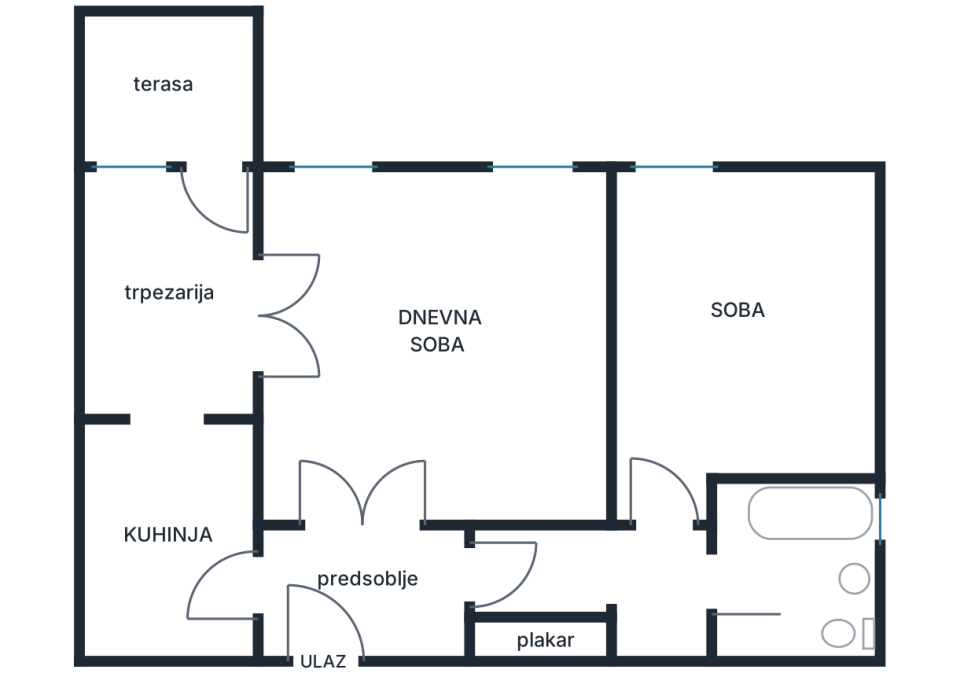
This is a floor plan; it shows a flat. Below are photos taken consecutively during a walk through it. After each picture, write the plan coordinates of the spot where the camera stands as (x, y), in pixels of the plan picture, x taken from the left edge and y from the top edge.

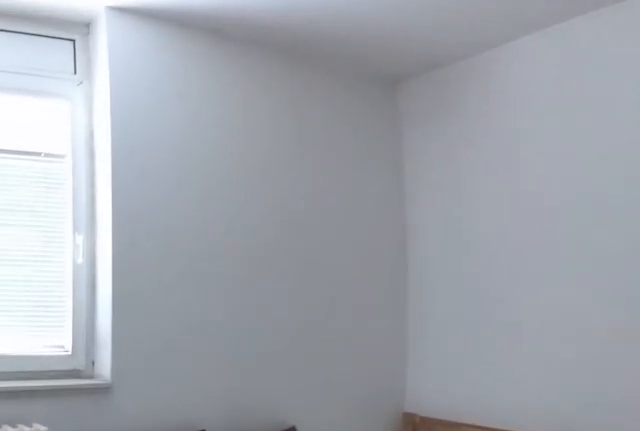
(667, 387)
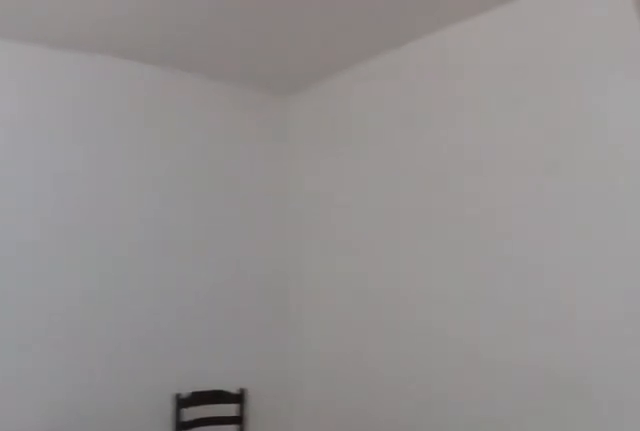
(643, 242)
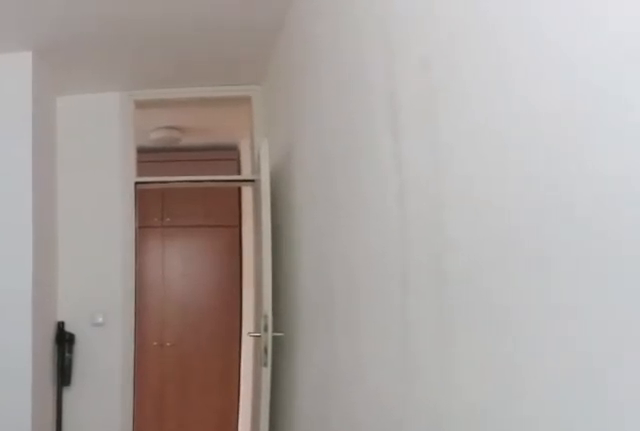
(666, 231)
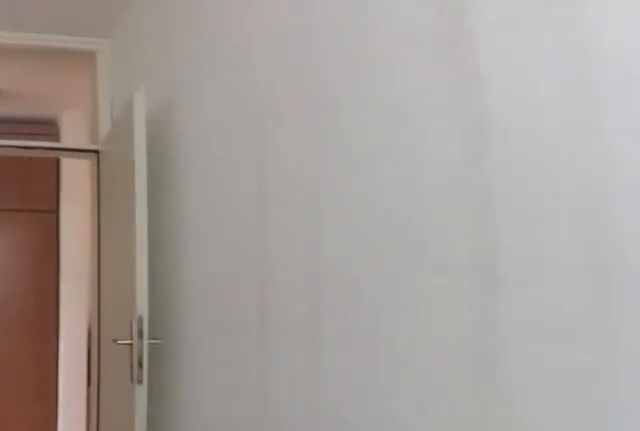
(665, 300)
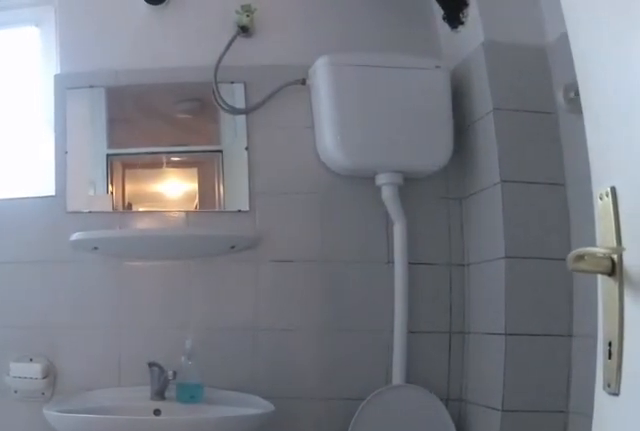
(701, 576)
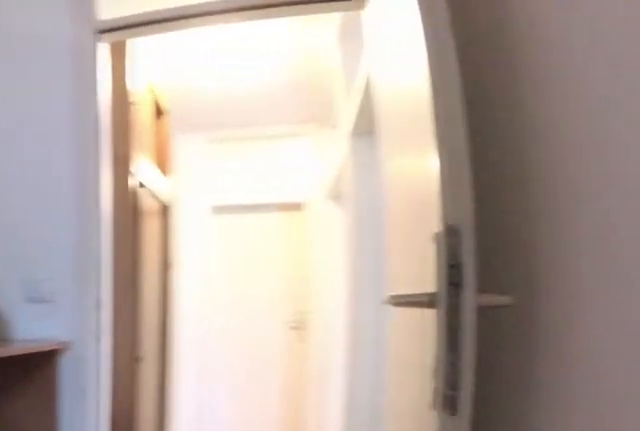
(685, 561)
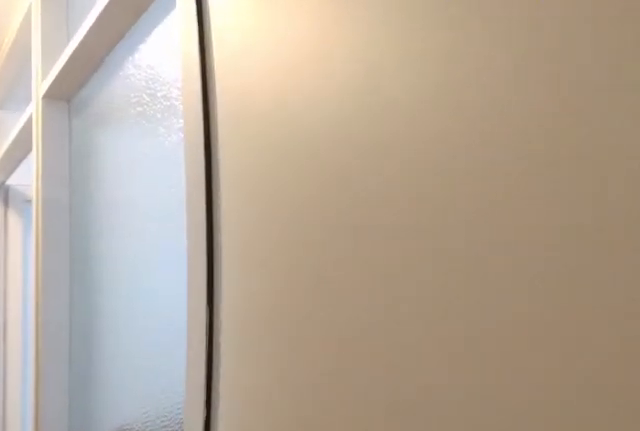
(594, 564)
